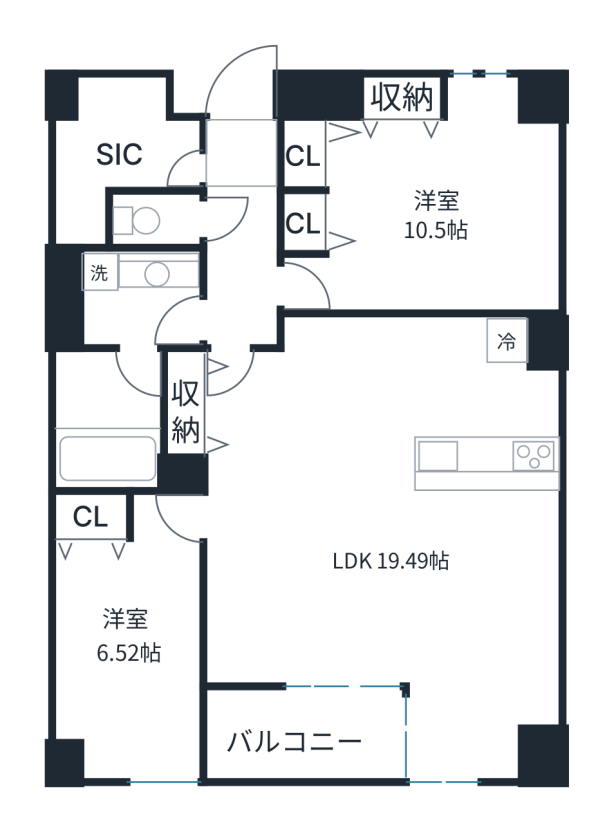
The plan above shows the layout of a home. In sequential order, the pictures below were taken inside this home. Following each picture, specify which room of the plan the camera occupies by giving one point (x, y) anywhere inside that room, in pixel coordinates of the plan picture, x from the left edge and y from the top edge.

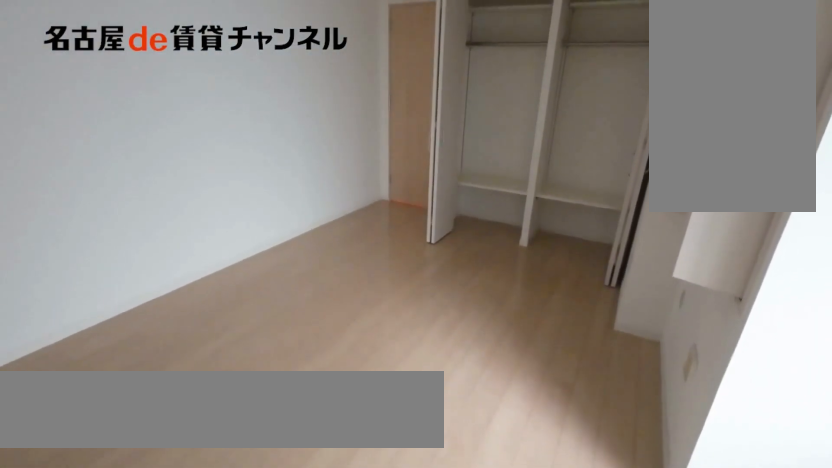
(417, 193)
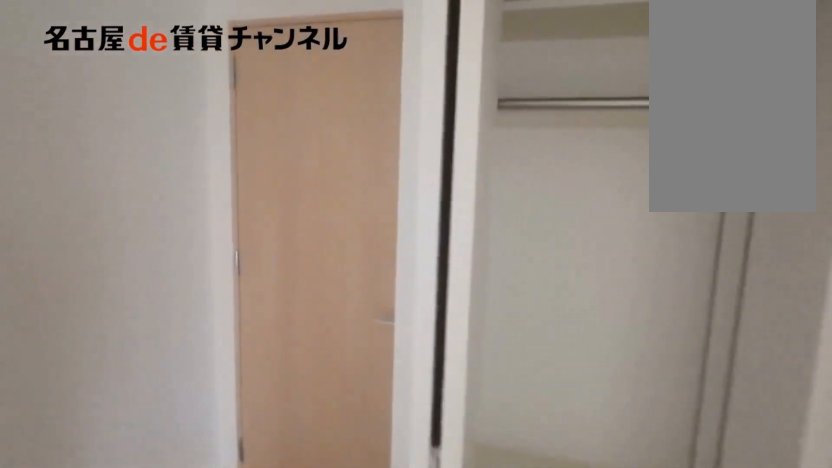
(417, 193)
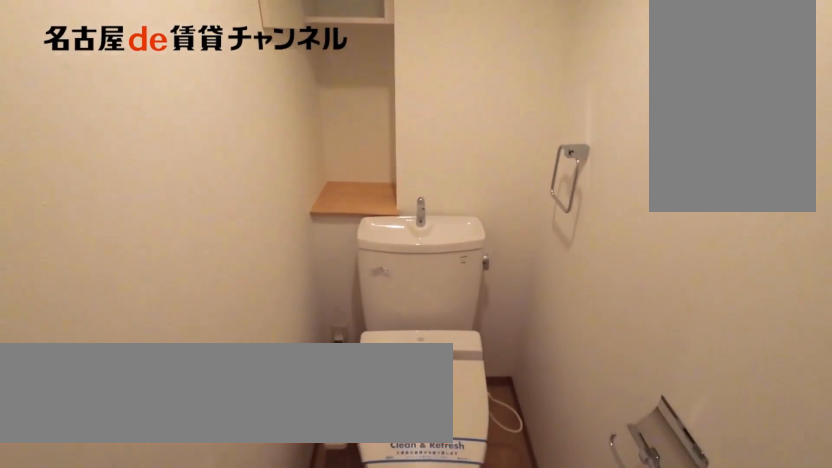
(154, 219)
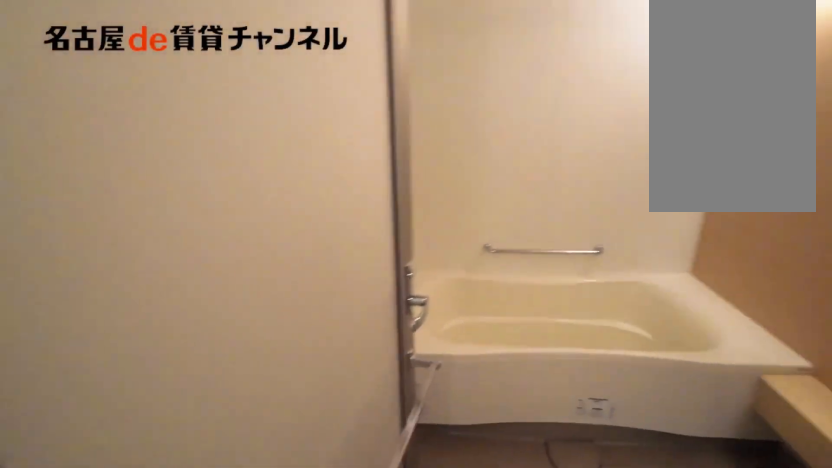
(135, 297)
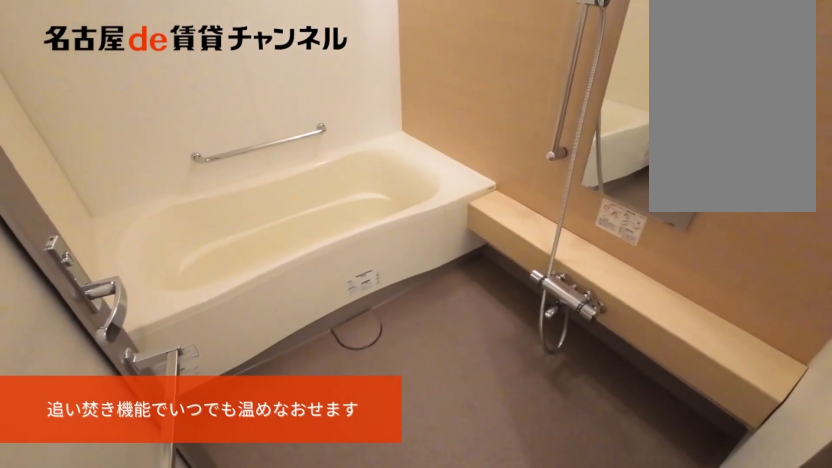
(114, 419)
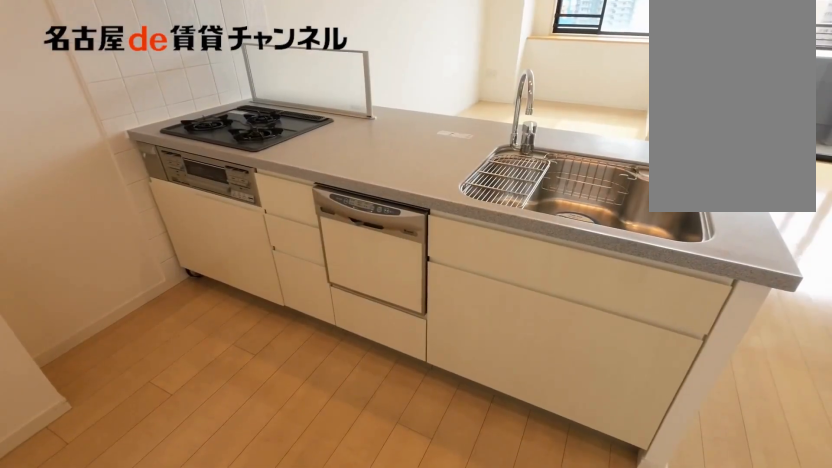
(486, 463)
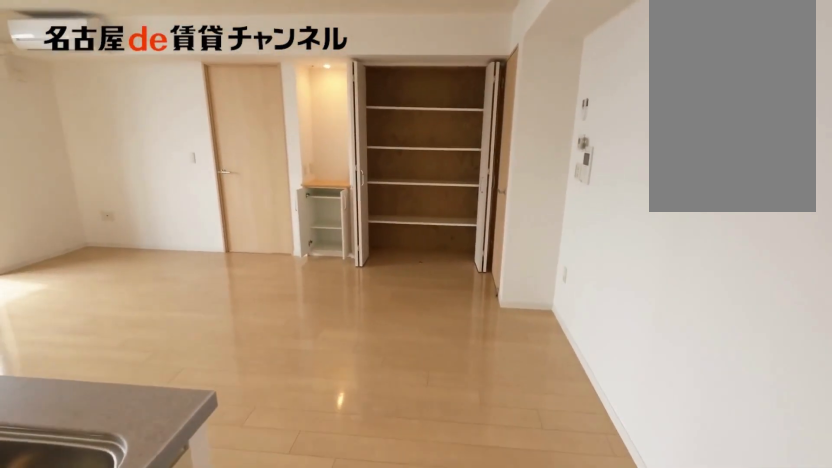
(486, 463)
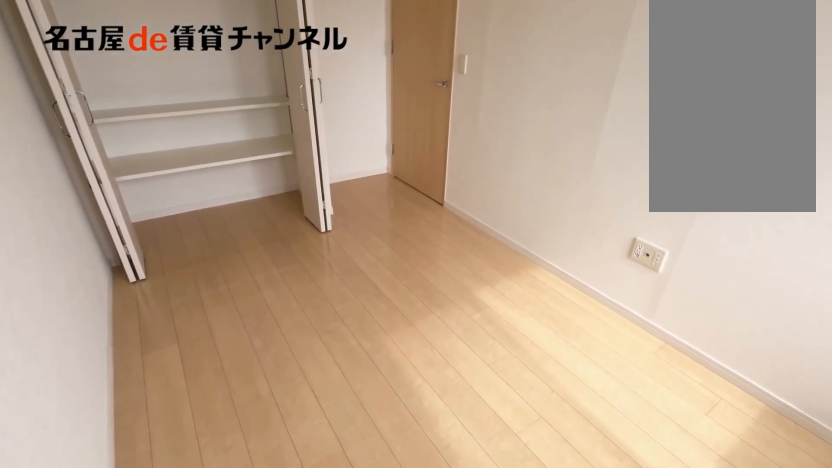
(133, 630)
